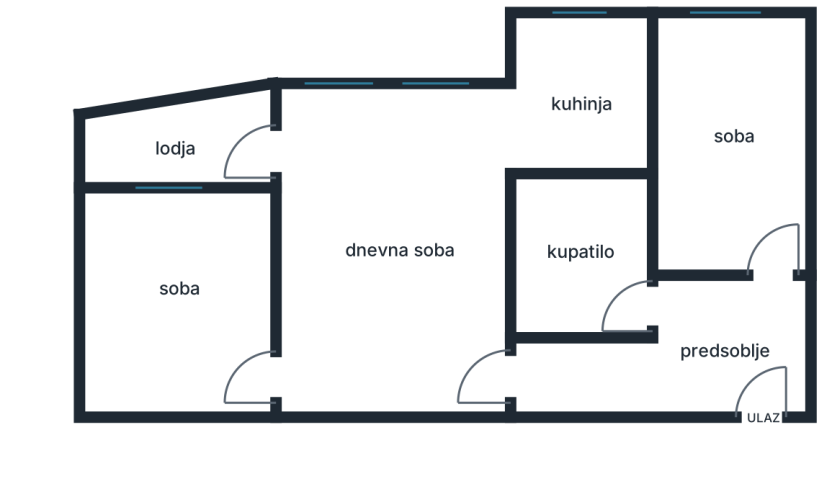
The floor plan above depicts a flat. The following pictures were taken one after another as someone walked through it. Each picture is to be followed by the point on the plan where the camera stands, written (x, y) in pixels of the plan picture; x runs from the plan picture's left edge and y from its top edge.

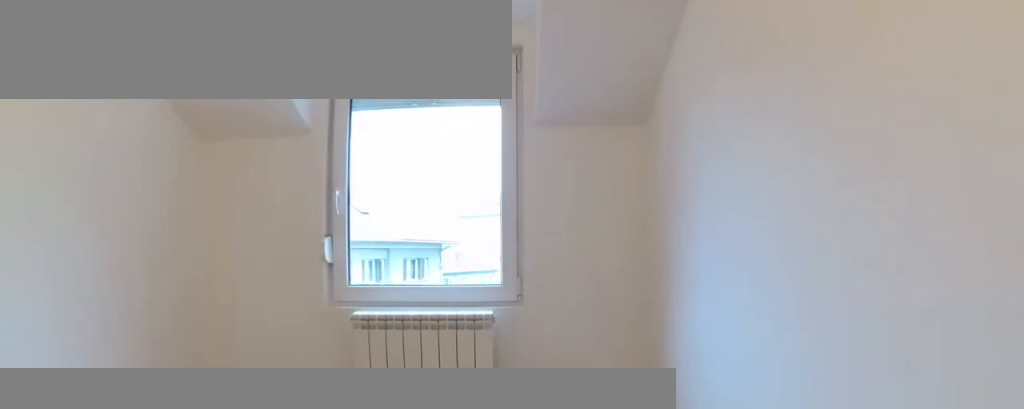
(770, 165)
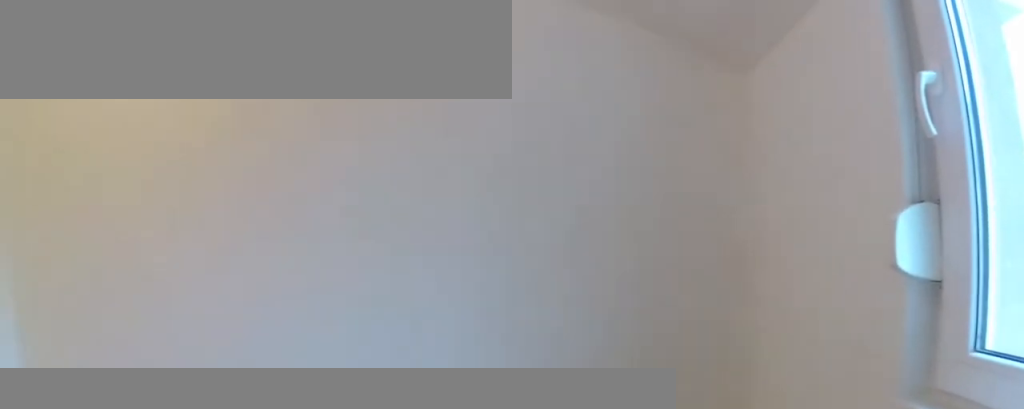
(791, 50)
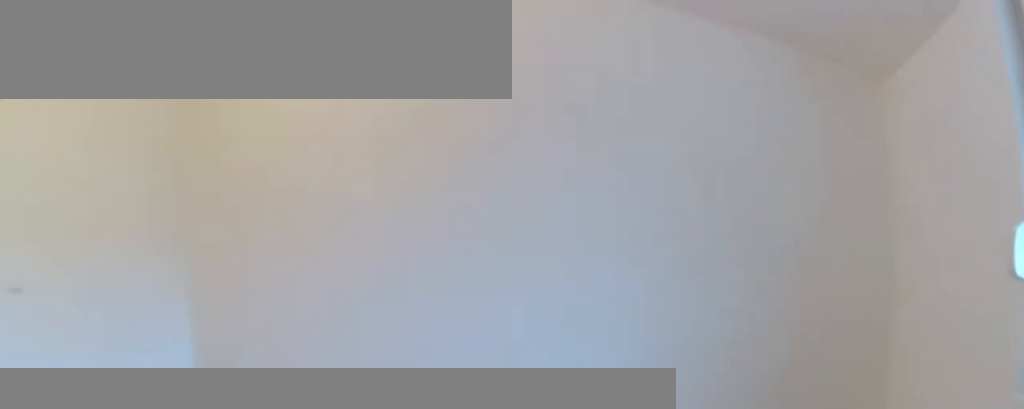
(790, 43)
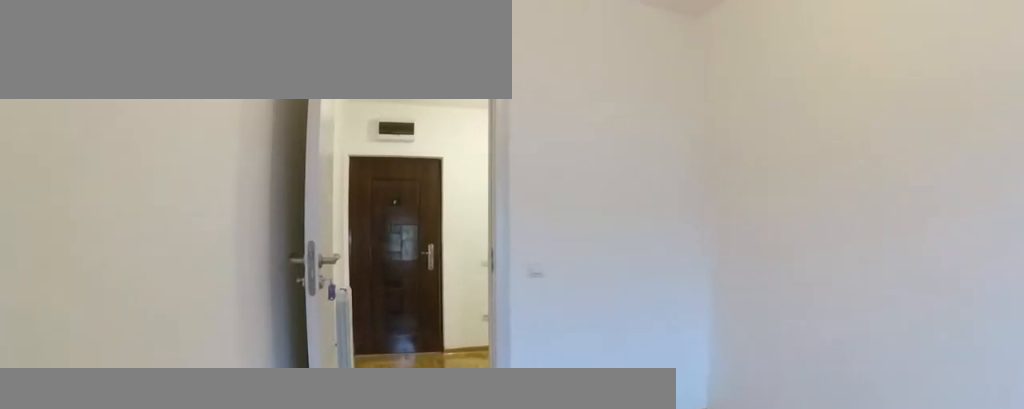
(771, 100)
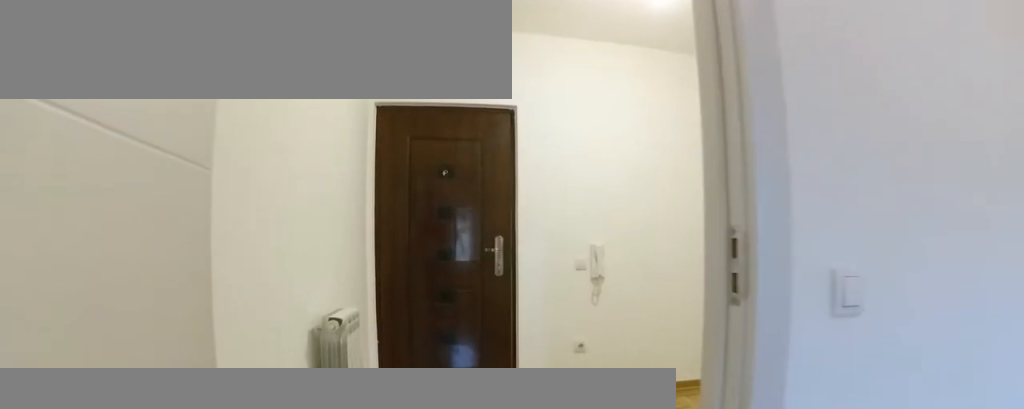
(772, 217)
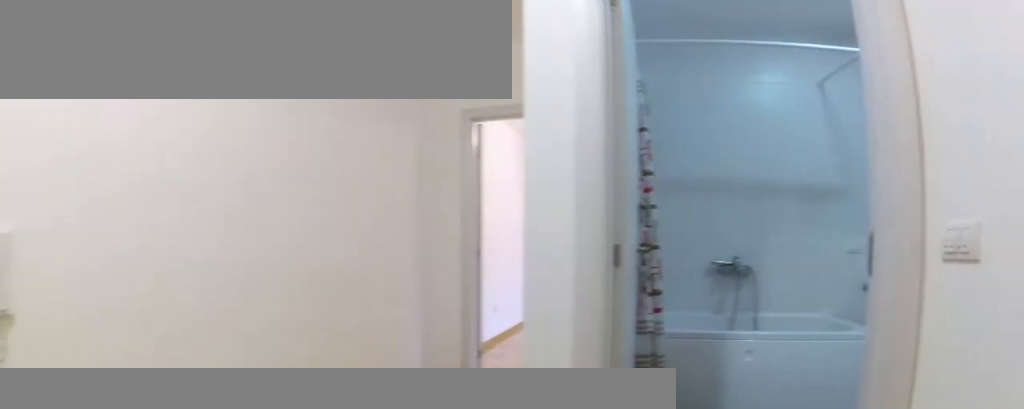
(741, 300)
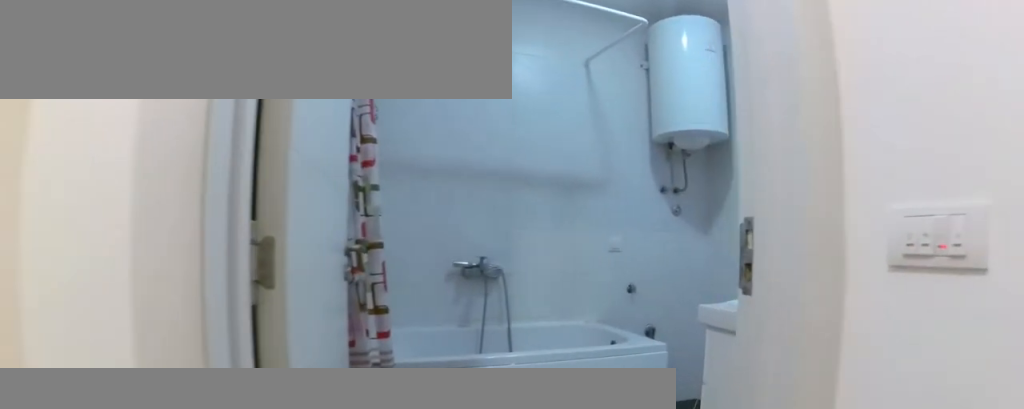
(703, 300)
